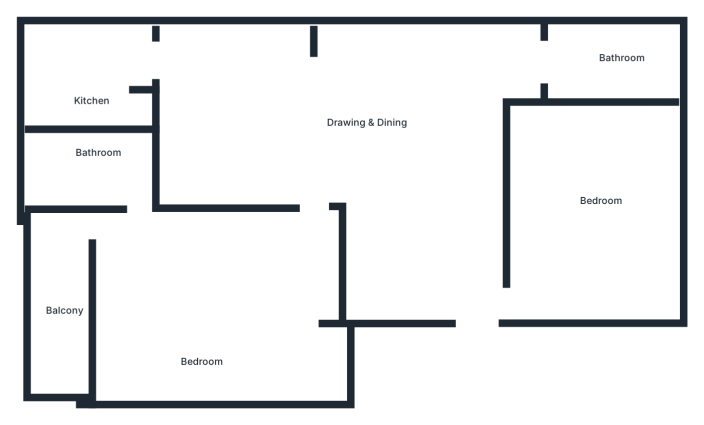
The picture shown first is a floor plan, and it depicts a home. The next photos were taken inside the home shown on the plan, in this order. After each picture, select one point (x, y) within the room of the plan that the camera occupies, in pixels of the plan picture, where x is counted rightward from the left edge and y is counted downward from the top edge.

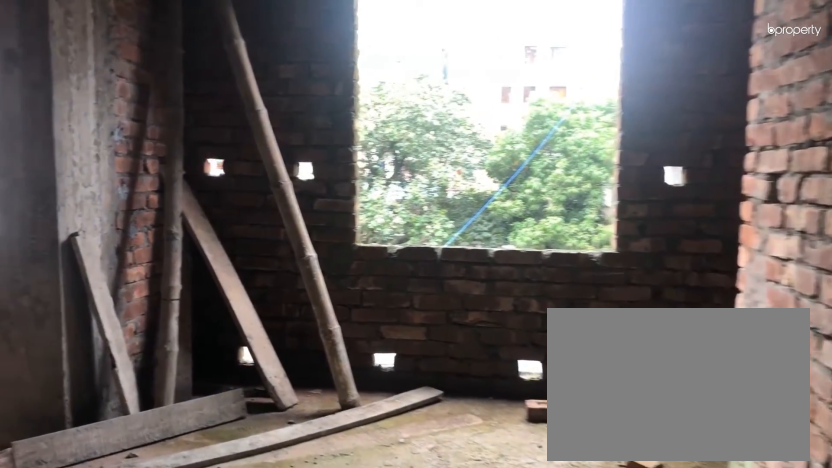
(369, 138)
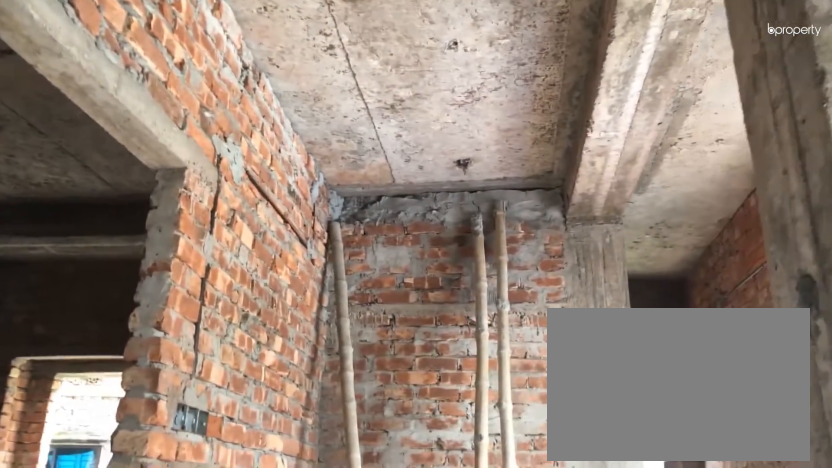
(368, 138)
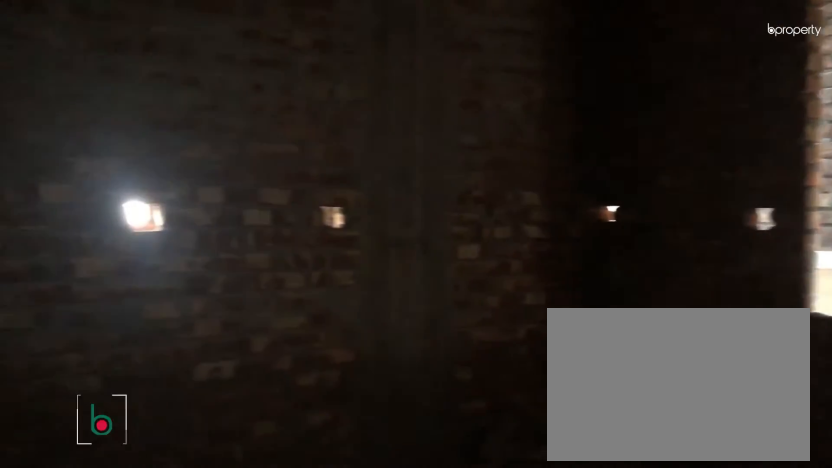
(597, 198)
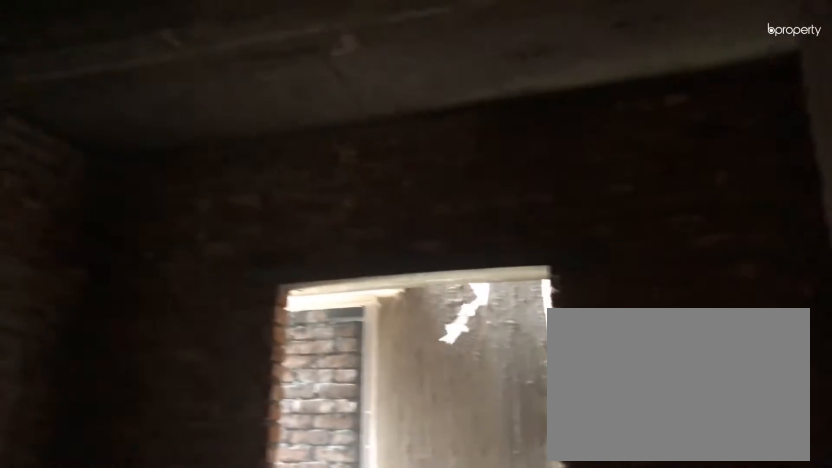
(597, 198)
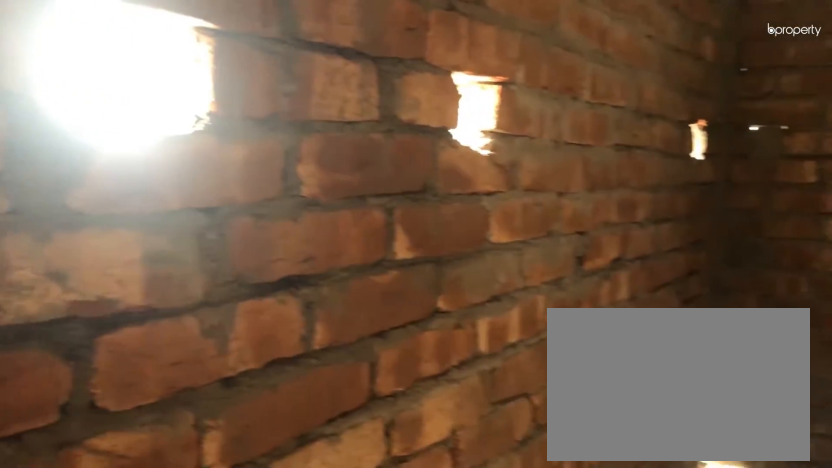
(613, 69)
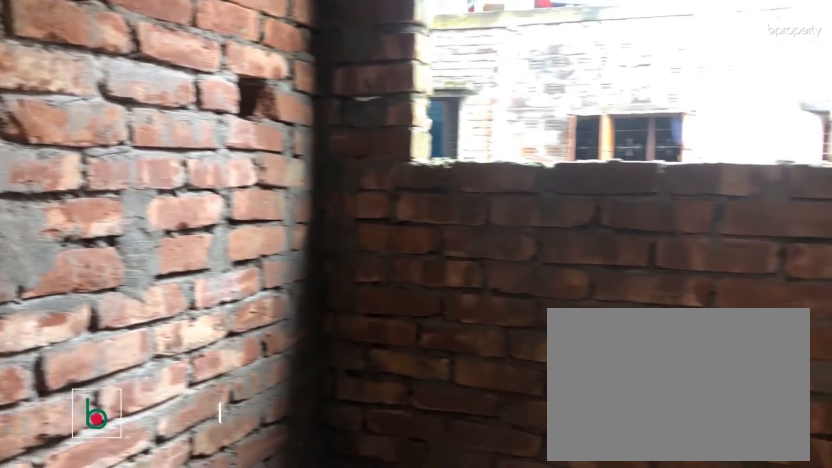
(95, 93)
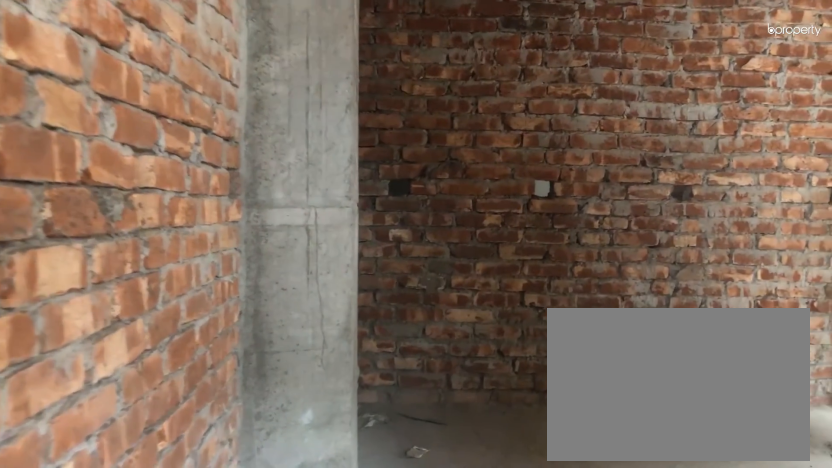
(319, 190)
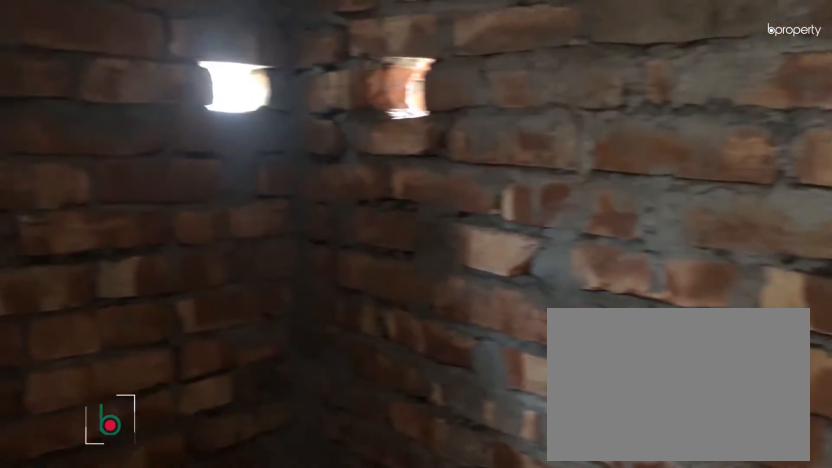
(92, 162)
